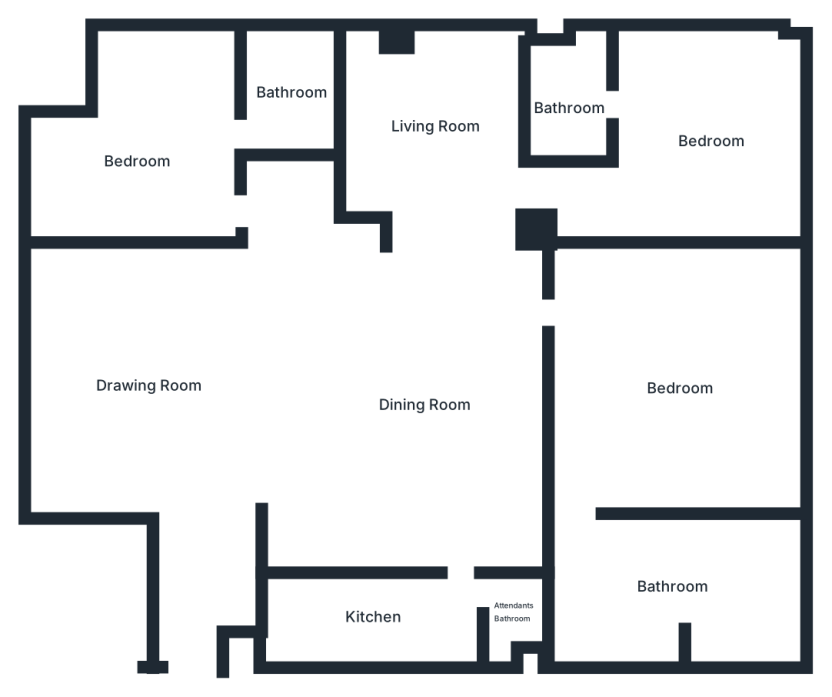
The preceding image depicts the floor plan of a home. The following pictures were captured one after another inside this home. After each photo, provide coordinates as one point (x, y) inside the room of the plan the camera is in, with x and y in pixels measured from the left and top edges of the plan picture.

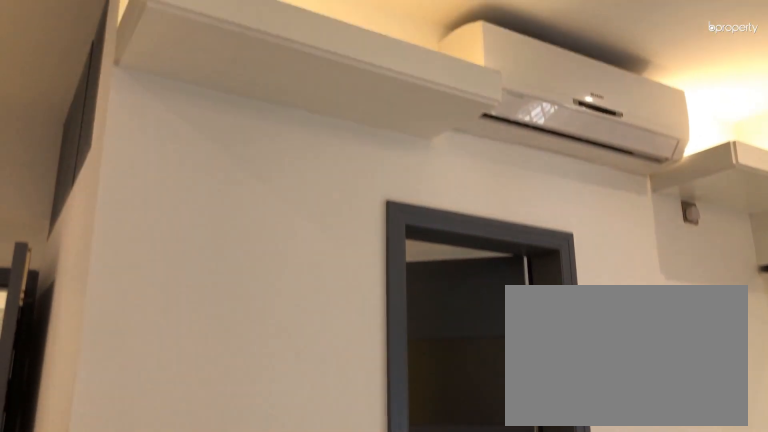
(710, 139)
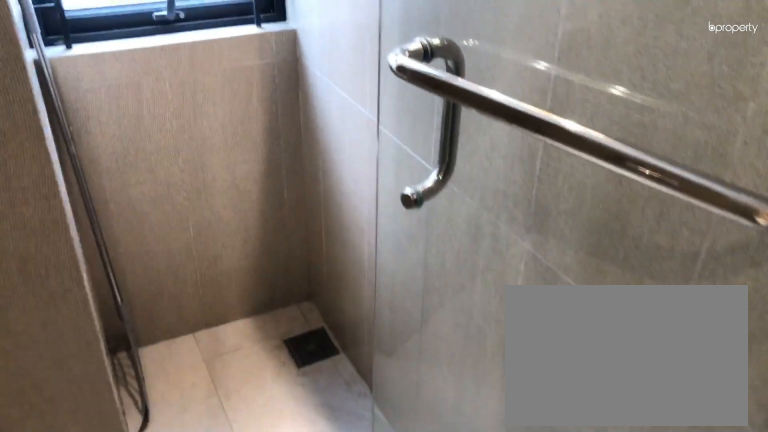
(568, 107)
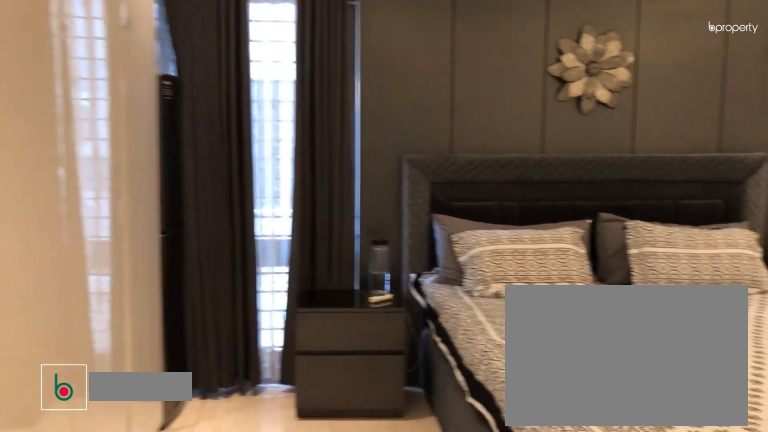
(682, 389)
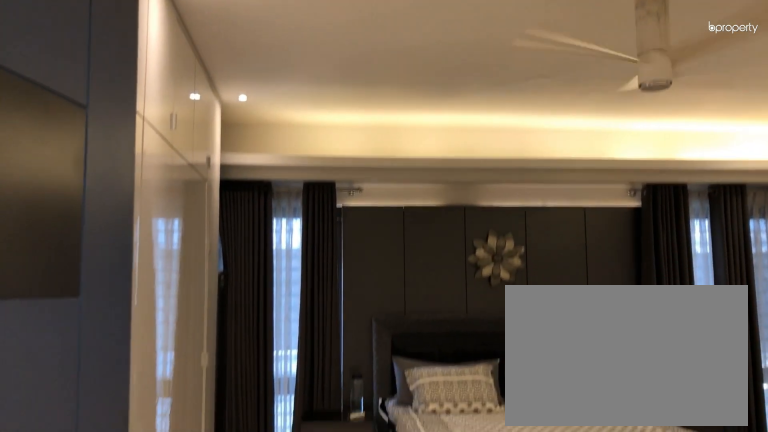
(682, 390)
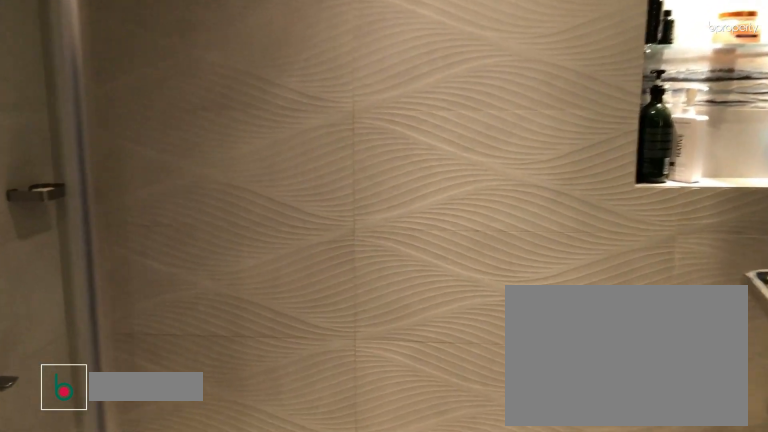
(672, 588)
